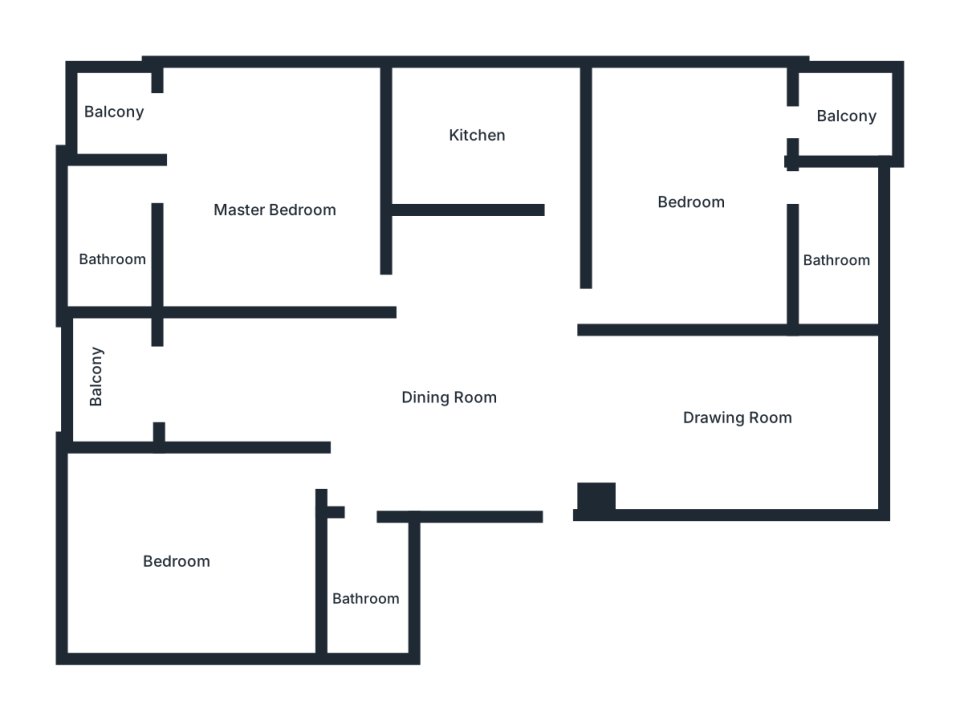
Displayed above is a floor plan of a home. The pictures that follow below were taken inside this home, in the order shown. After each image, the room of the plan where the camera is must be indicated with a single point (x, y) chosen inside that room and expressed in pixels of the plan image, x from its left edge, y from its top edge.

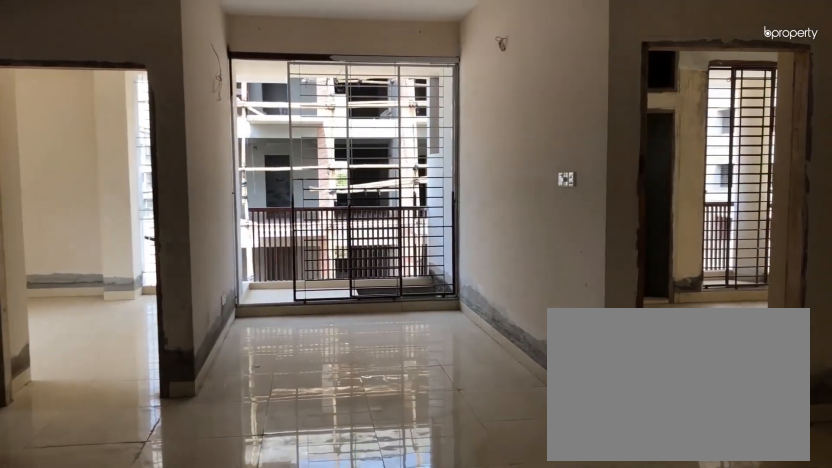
(419, 403)
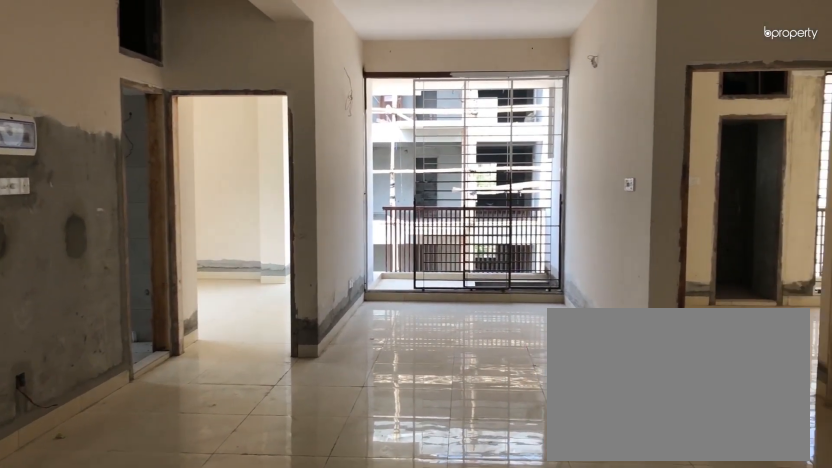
(419, 403)
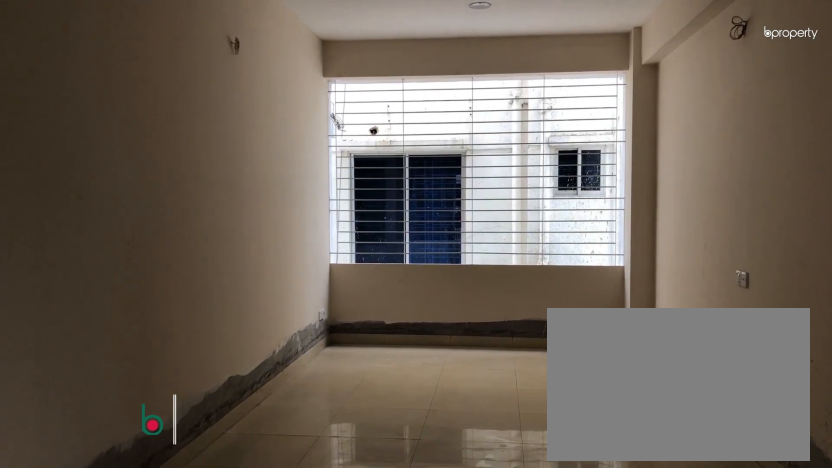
(738, 420)
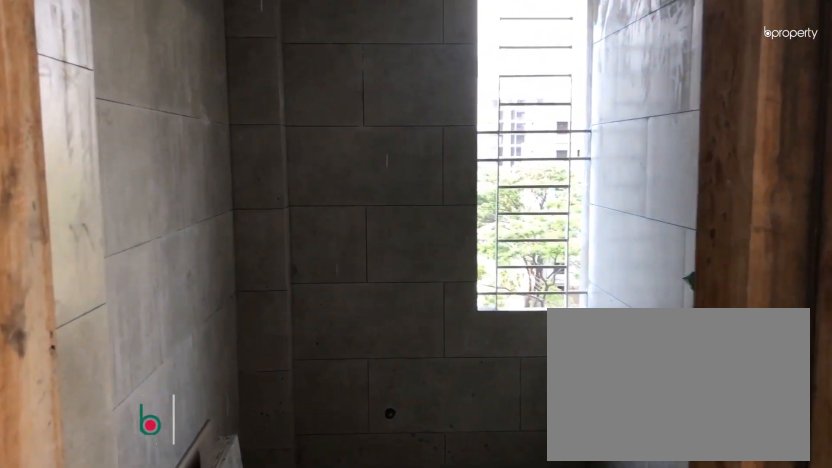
(365, 577)
